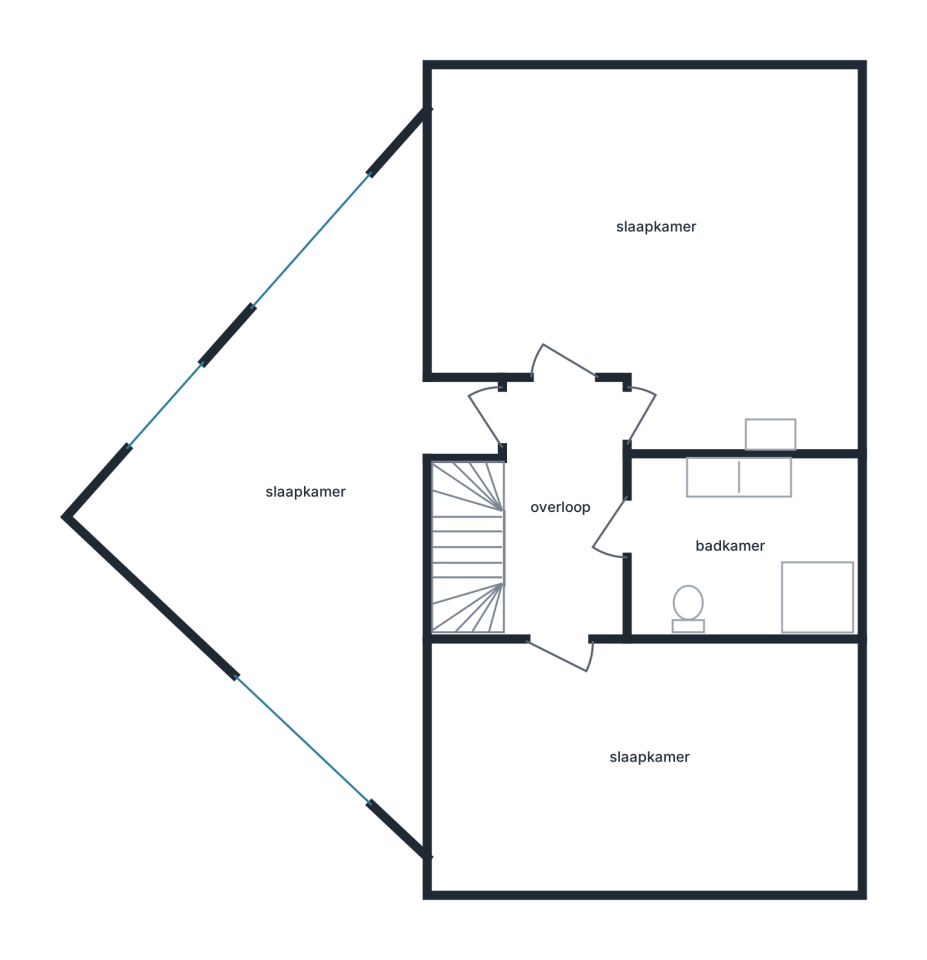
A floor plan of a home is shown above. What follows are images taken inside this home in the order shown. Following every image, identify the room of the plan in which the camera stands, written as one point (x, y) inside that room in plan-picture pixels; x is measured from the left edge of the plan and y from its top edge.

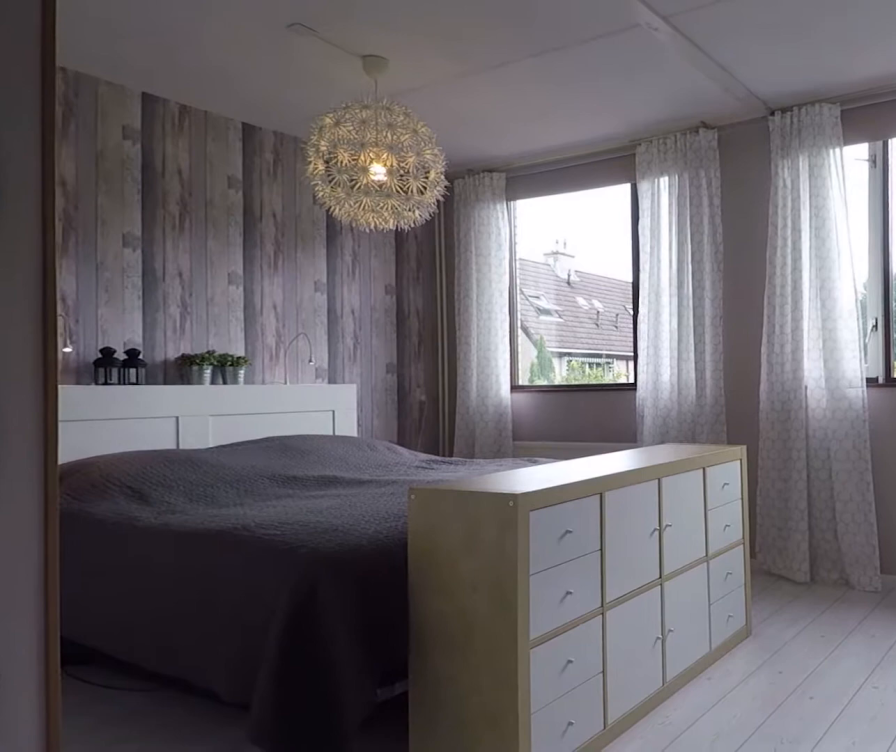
(851, 262)
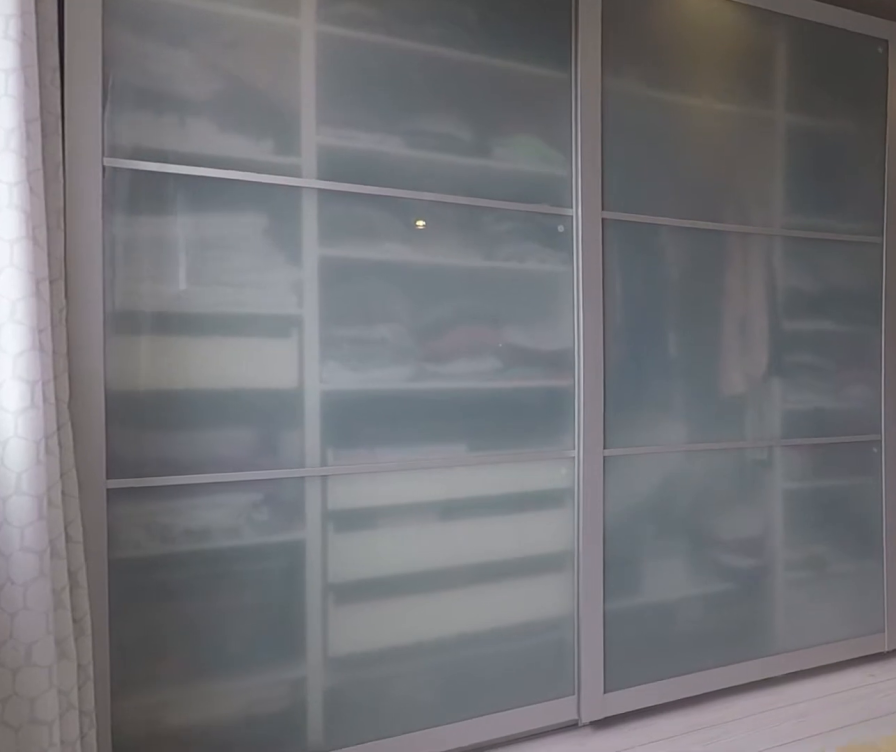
(851, 262)
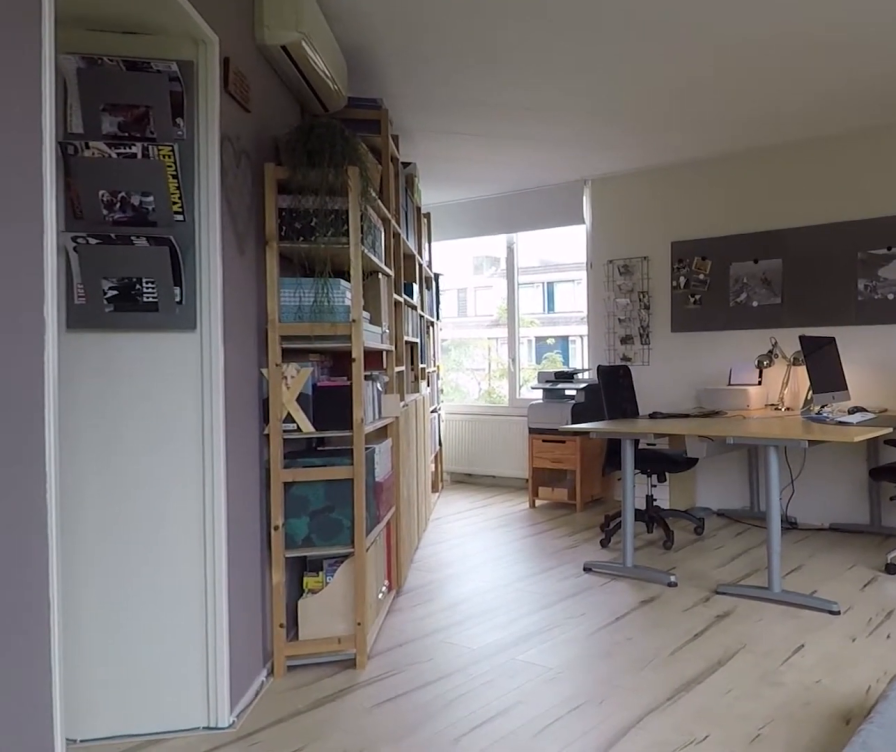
(321, 656)
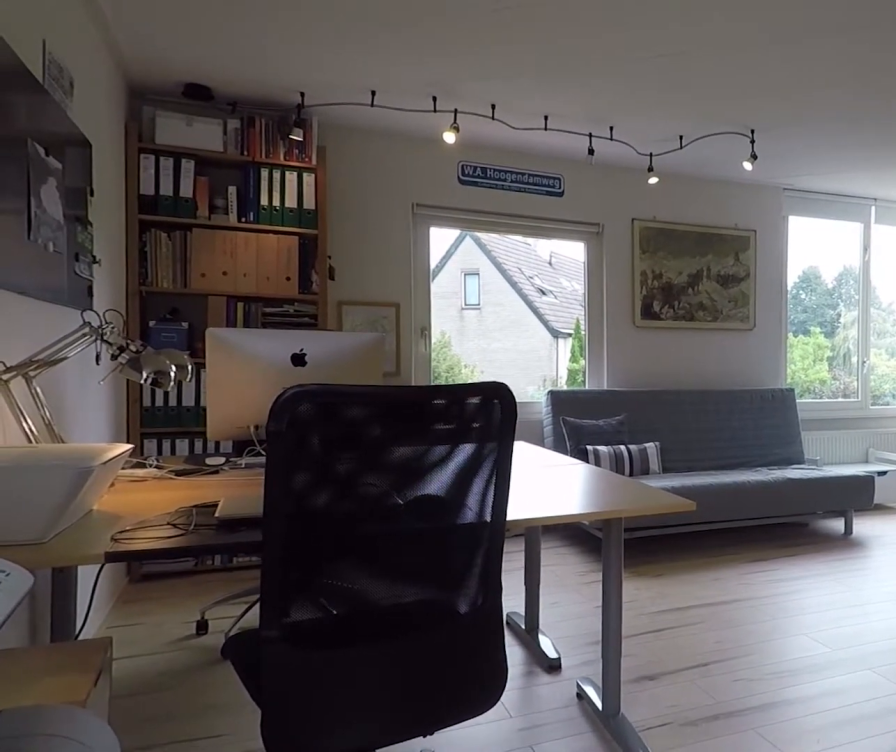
(321, 656)
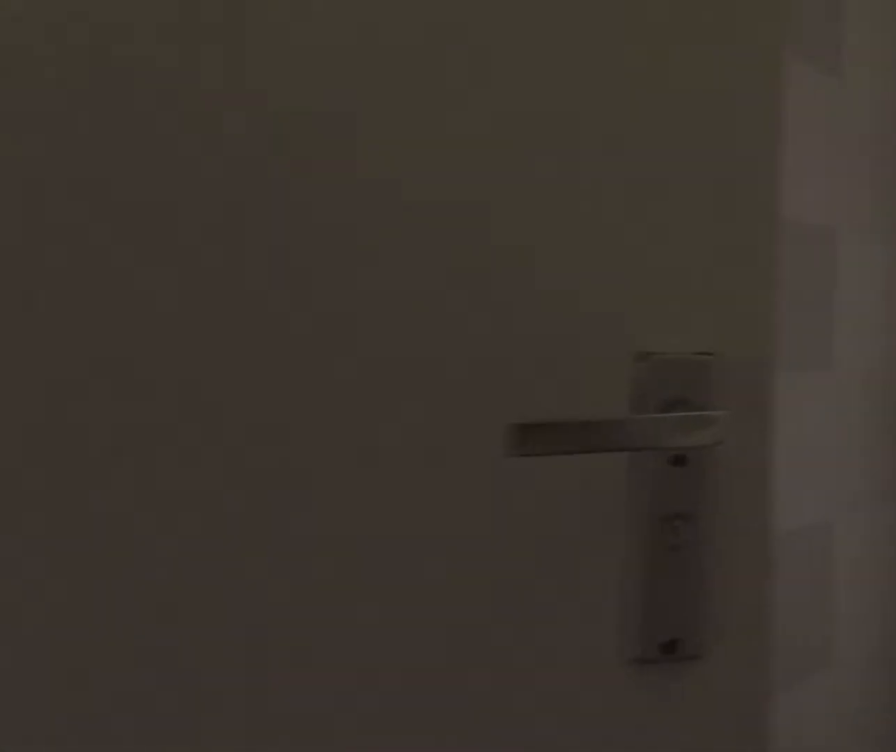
(604, 605)
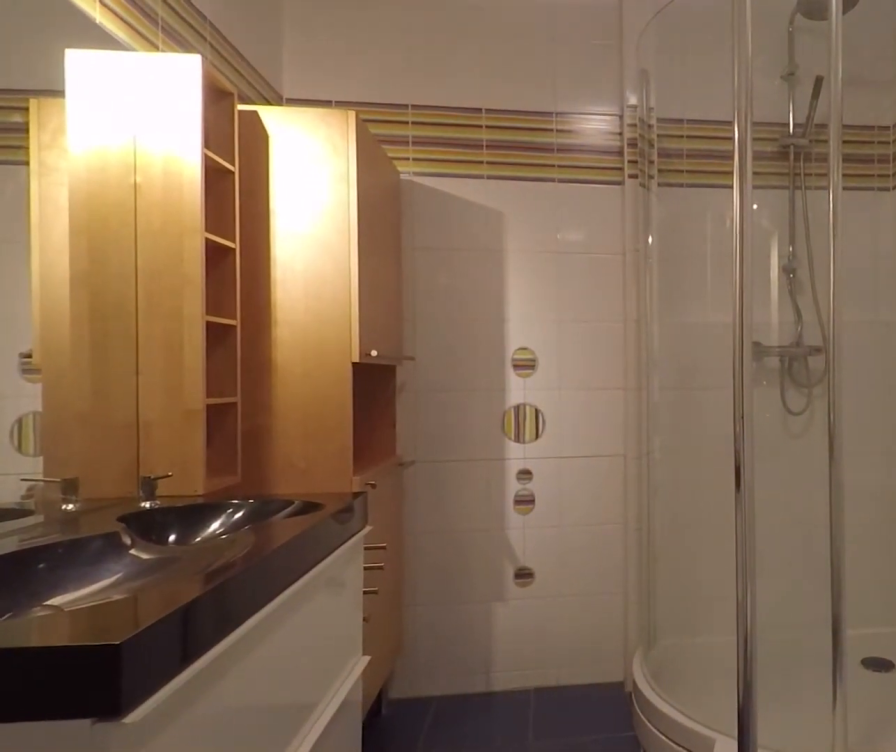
(744, 545)
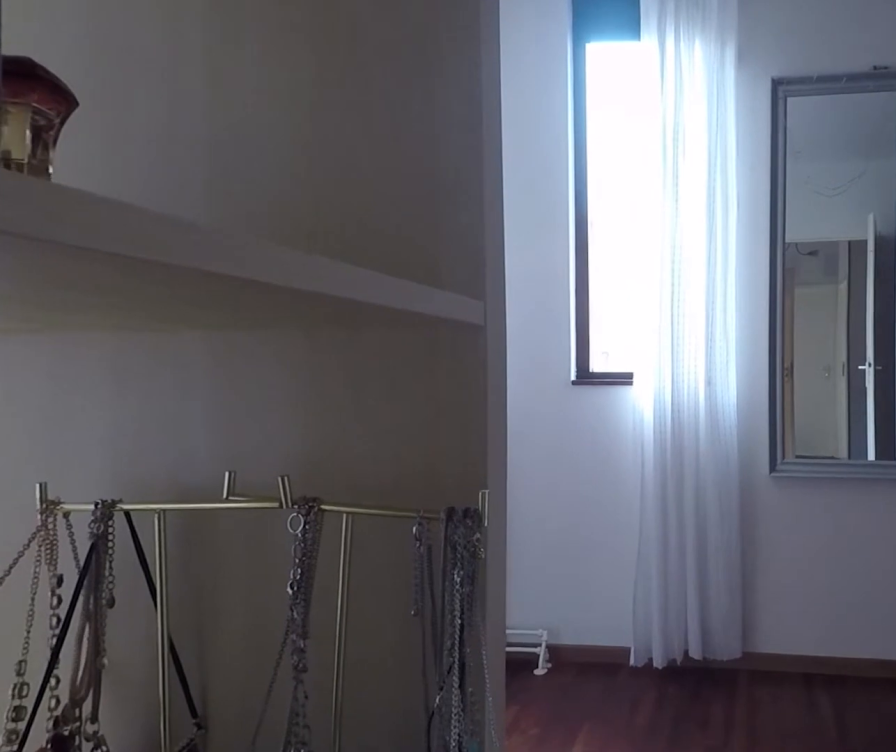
(643, 765)
